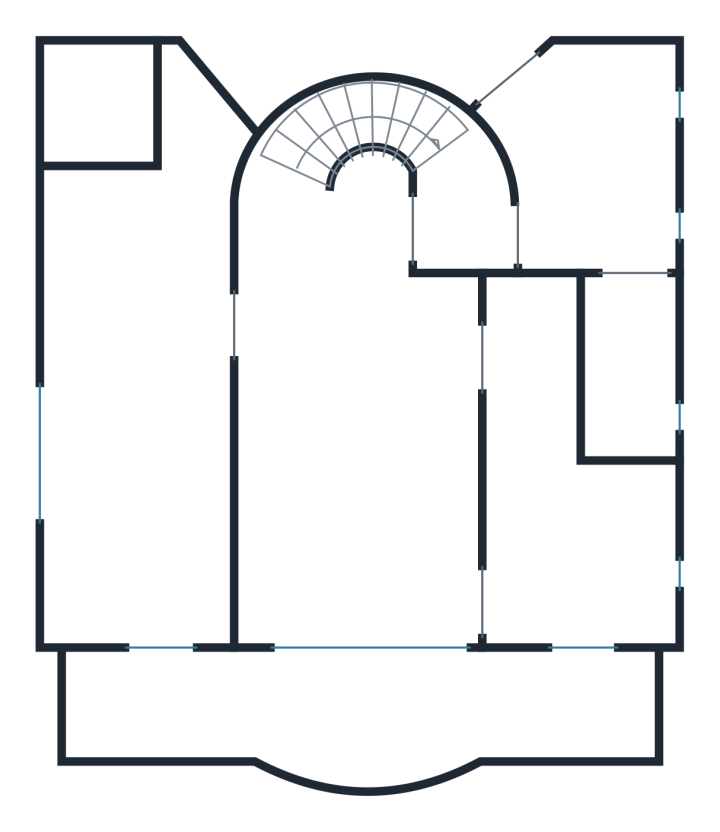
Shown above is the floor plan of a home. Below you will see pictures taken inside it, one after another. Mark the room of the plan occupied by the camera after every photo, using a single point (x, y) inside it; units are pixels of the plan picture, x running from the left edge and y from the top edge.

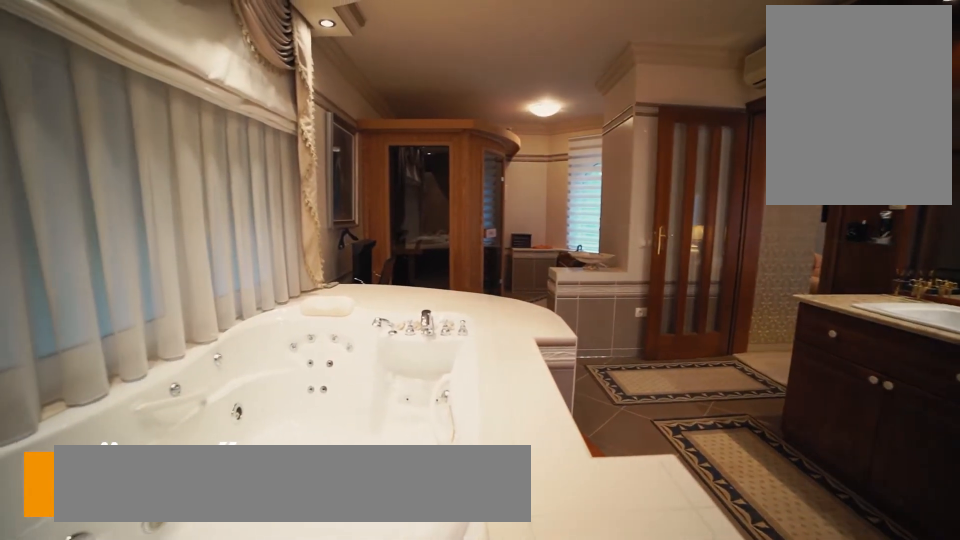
(123, 574)
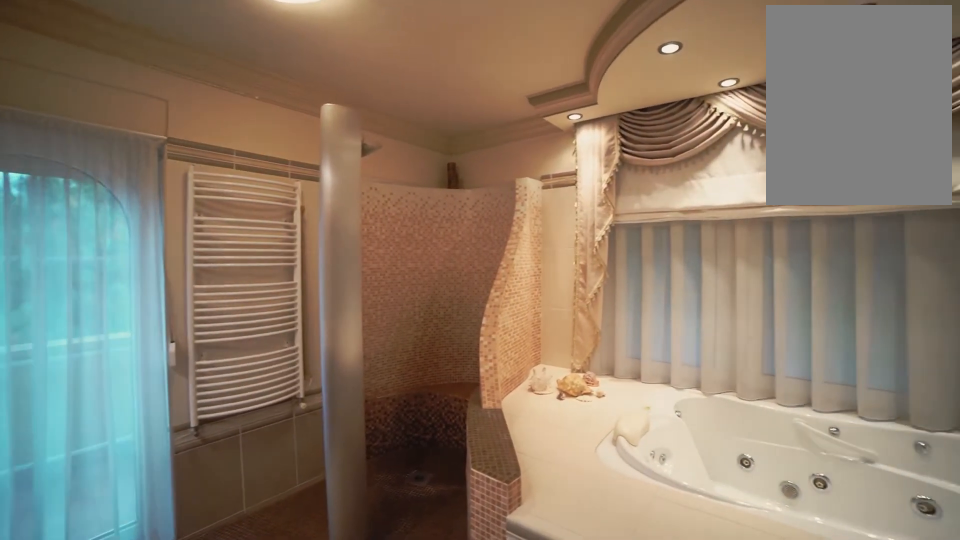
(182, 396)
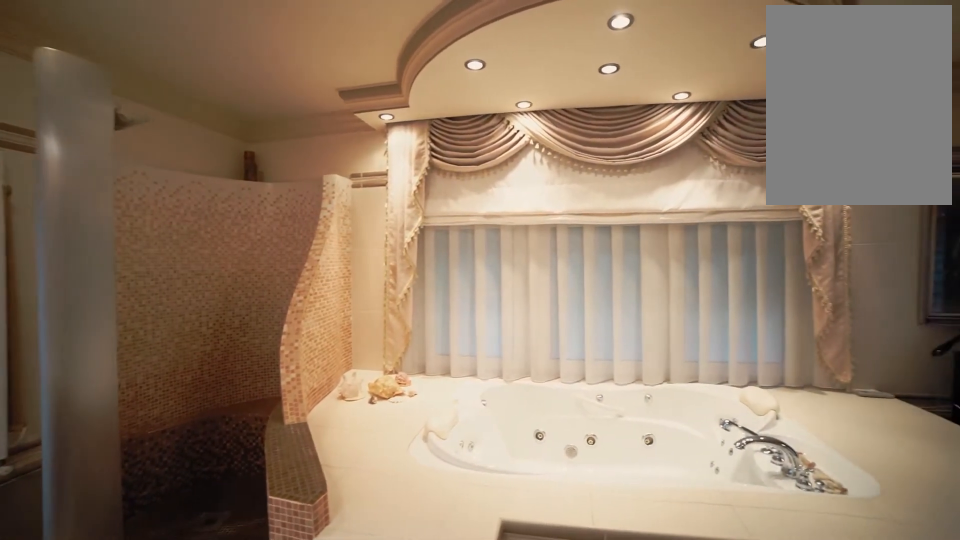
(183, 397)
